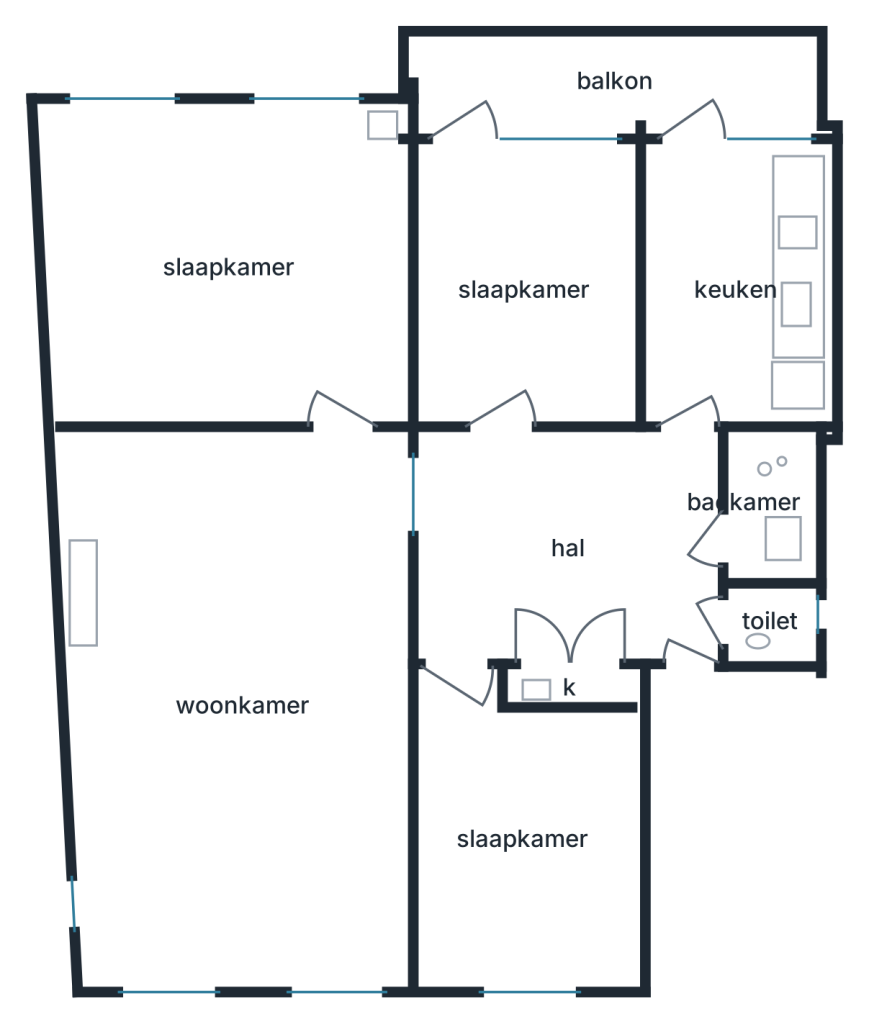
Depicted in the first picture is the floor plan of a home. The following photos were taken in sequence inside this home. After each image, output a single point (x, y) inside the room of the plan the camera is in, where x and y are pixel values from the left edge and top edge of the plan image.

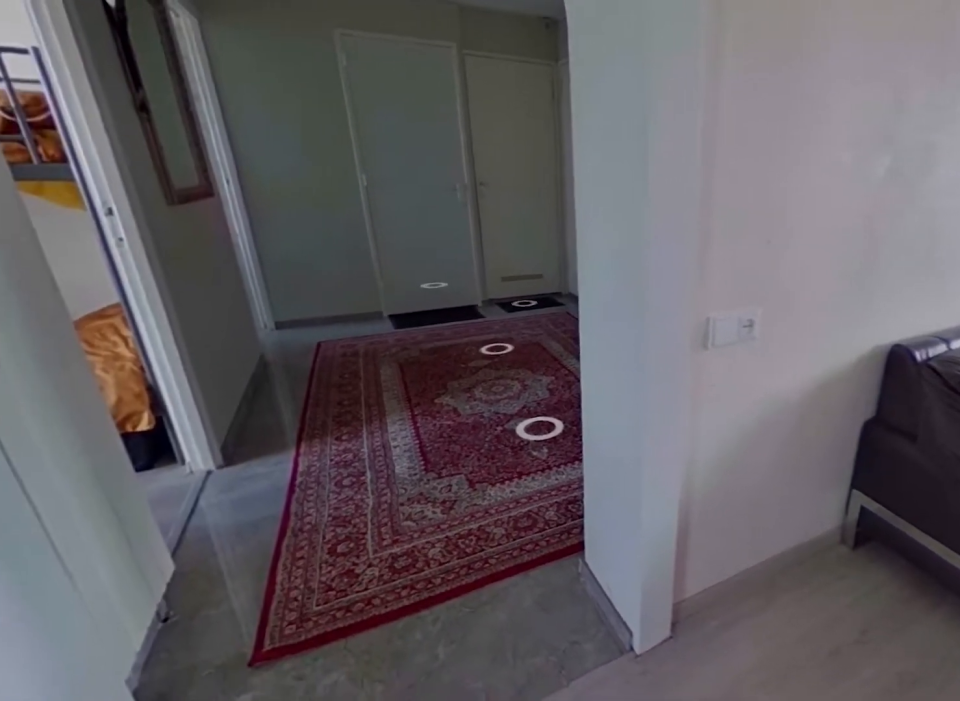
(244, 706)
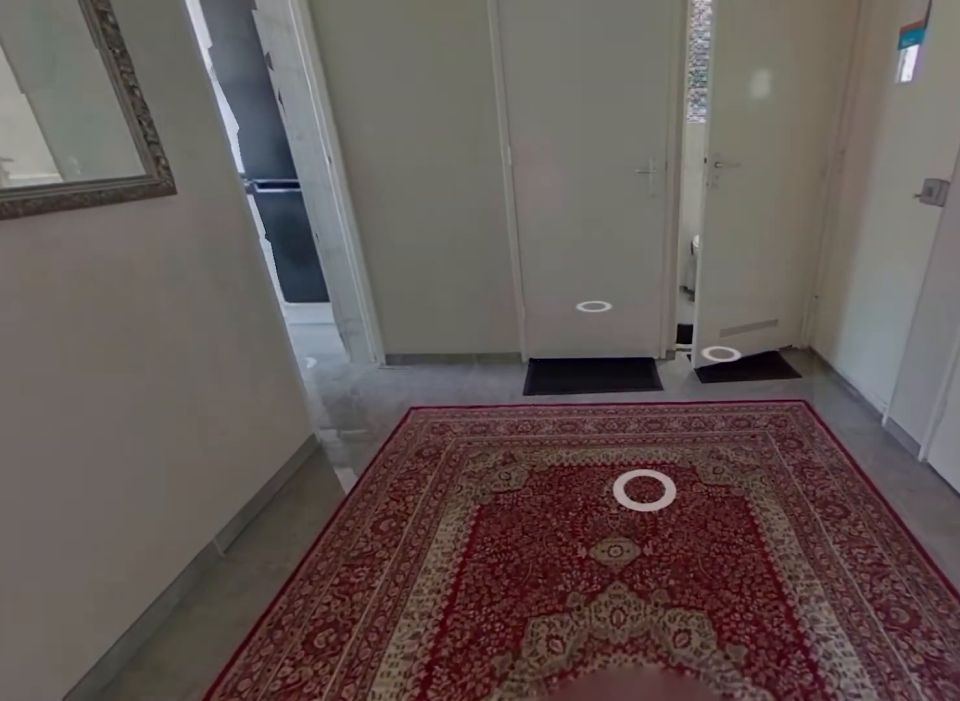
(565, 540)
